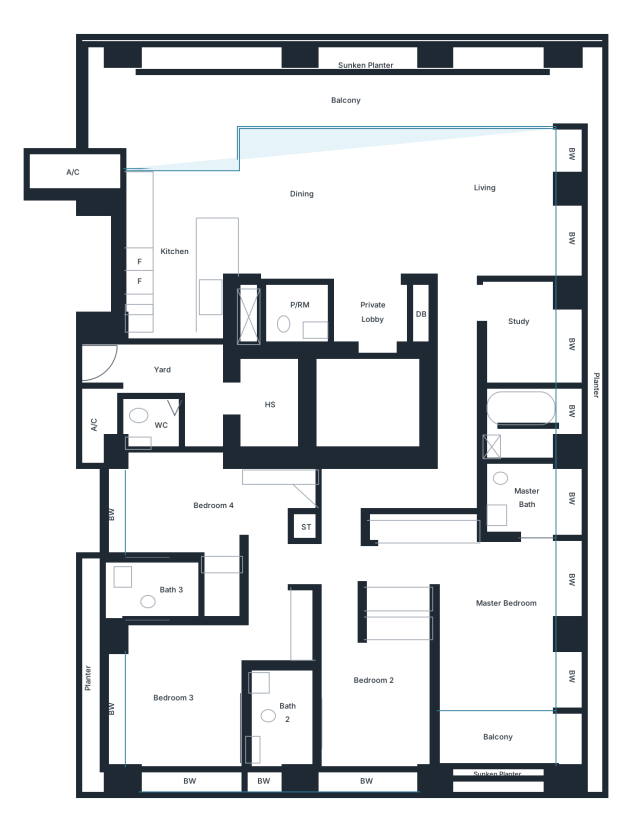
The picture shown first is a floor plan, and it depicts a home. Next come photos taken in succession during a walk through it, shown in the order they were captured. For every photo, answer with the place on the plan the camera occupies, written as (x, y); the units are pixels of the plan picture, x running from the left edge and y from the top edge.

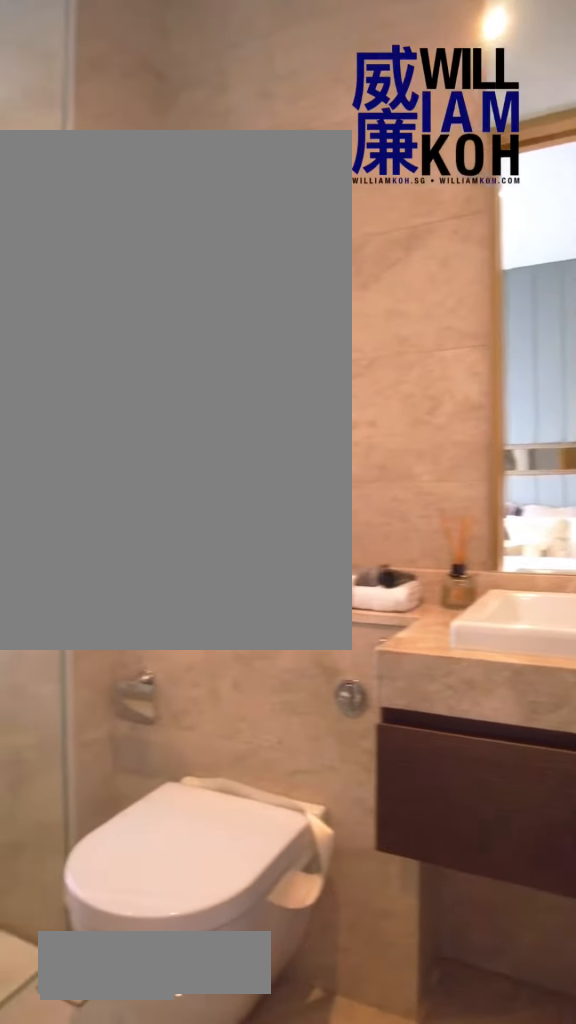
(286, 697)
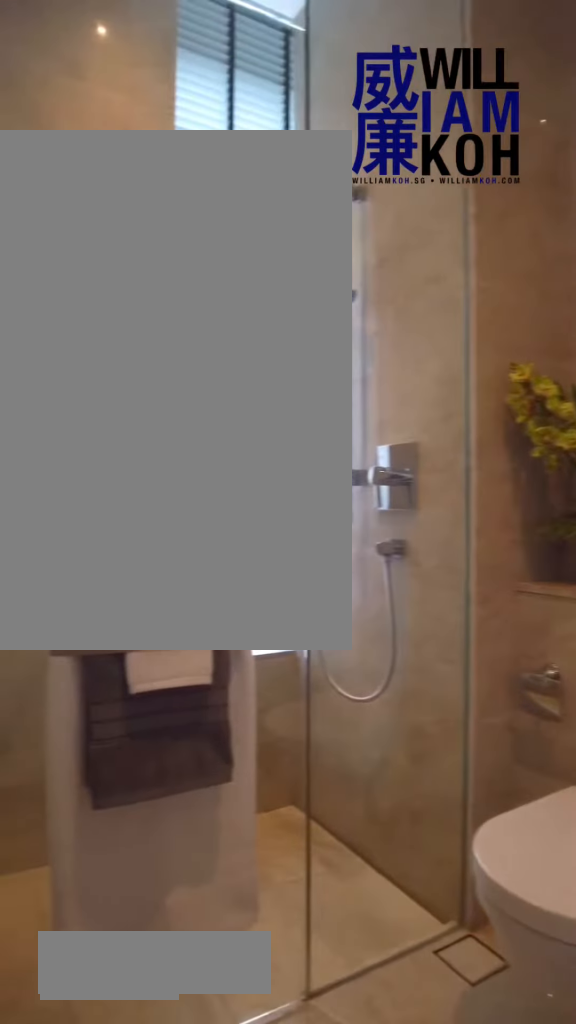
(286, 697)
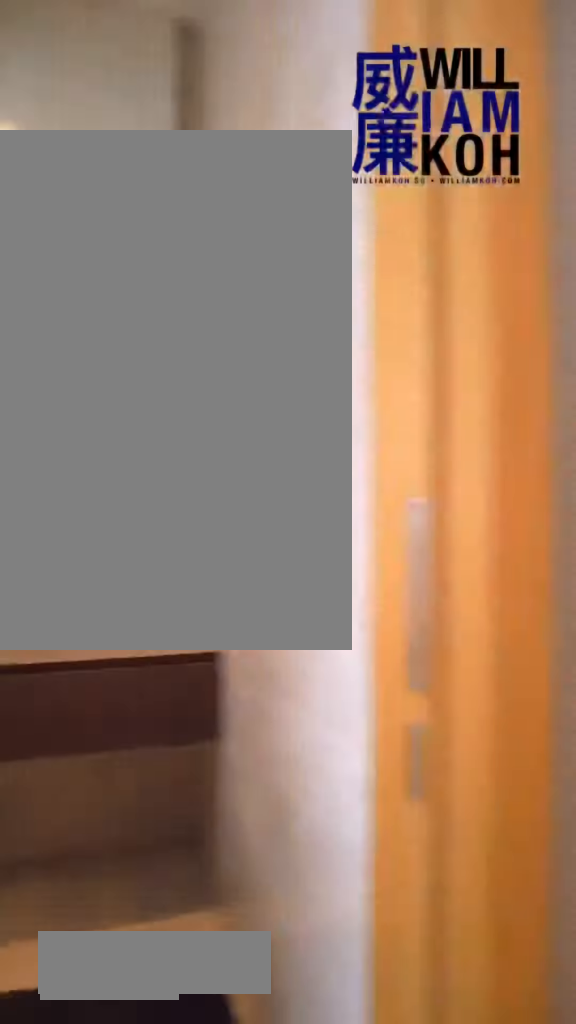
(336, 692)
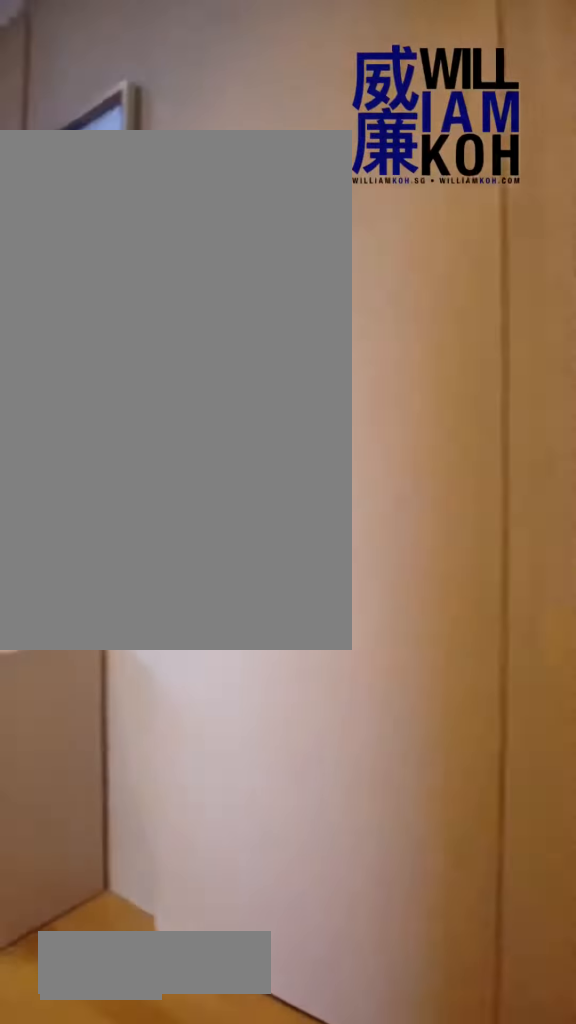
(244, 516)
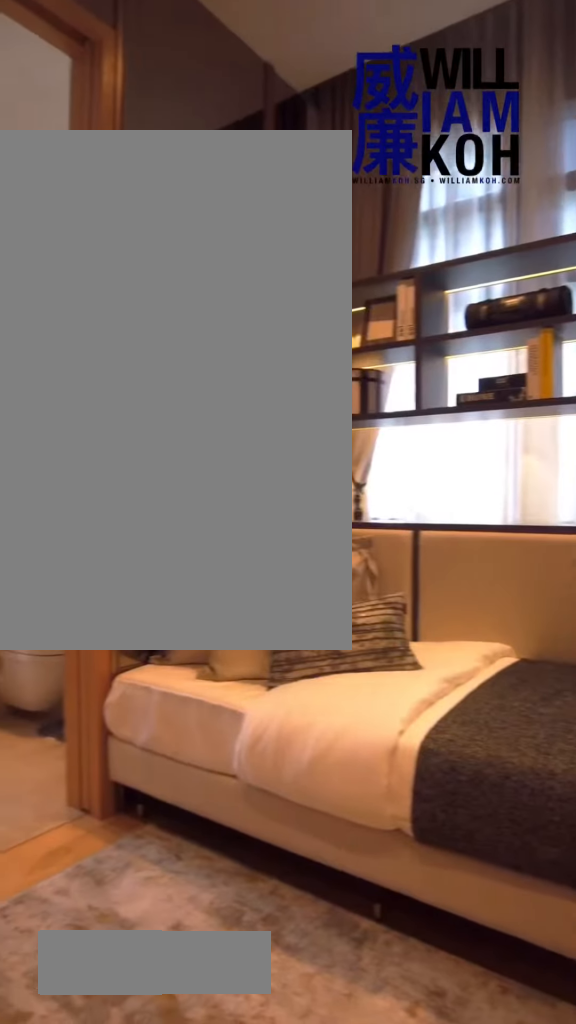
(225, 515)
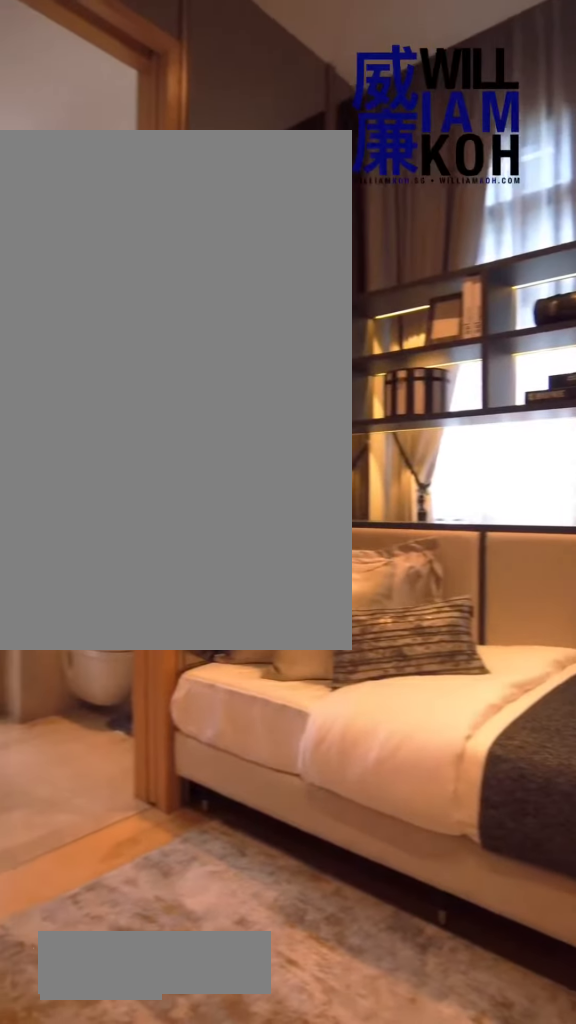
(225, 515)
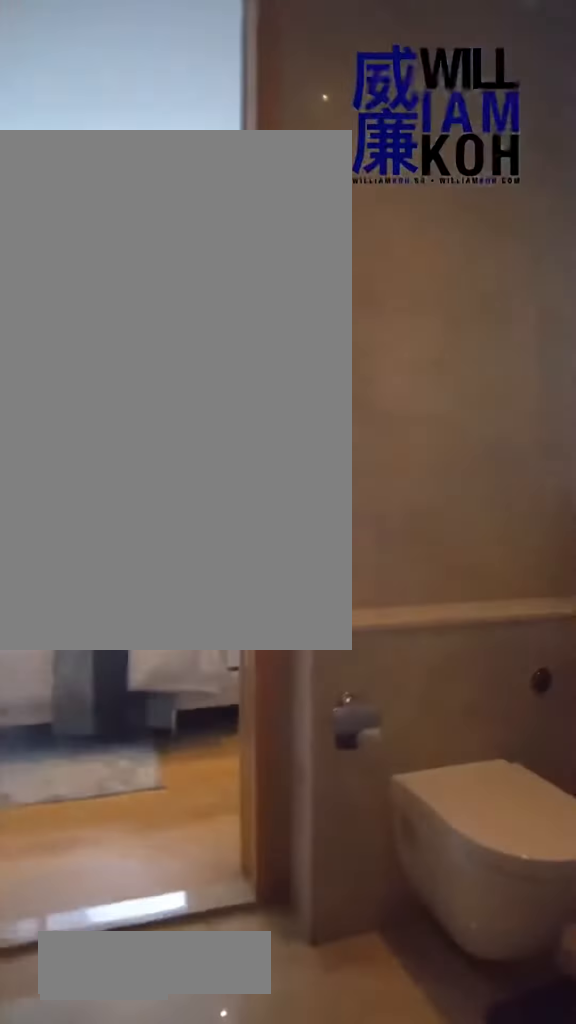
(184, 554)
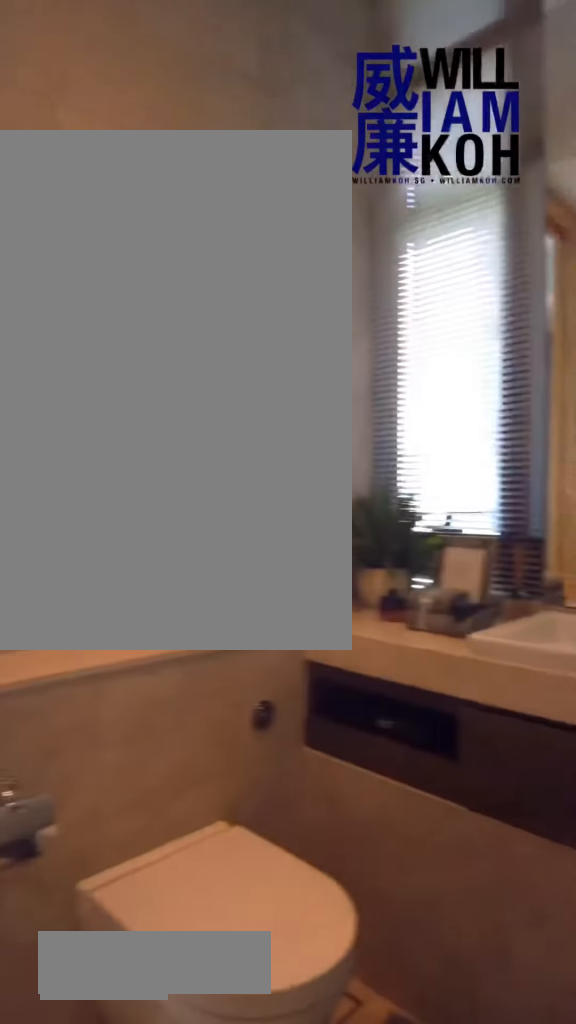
(181, 590)
